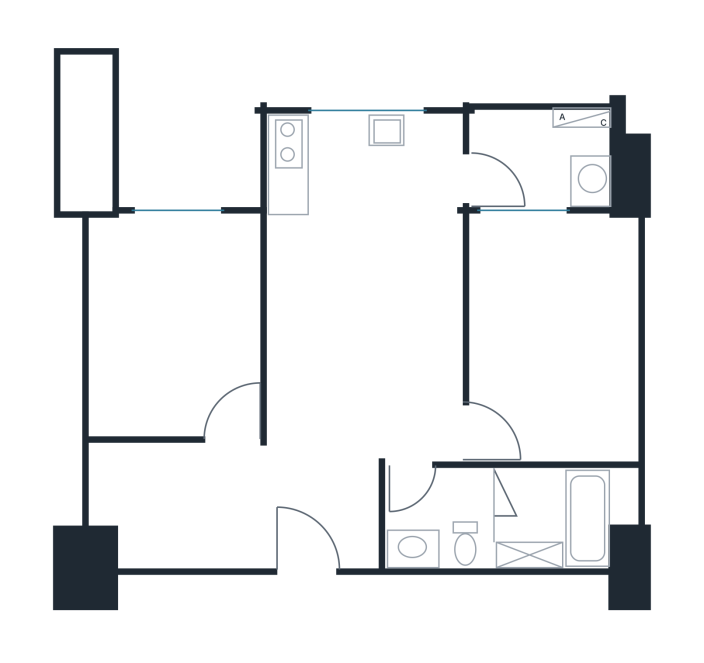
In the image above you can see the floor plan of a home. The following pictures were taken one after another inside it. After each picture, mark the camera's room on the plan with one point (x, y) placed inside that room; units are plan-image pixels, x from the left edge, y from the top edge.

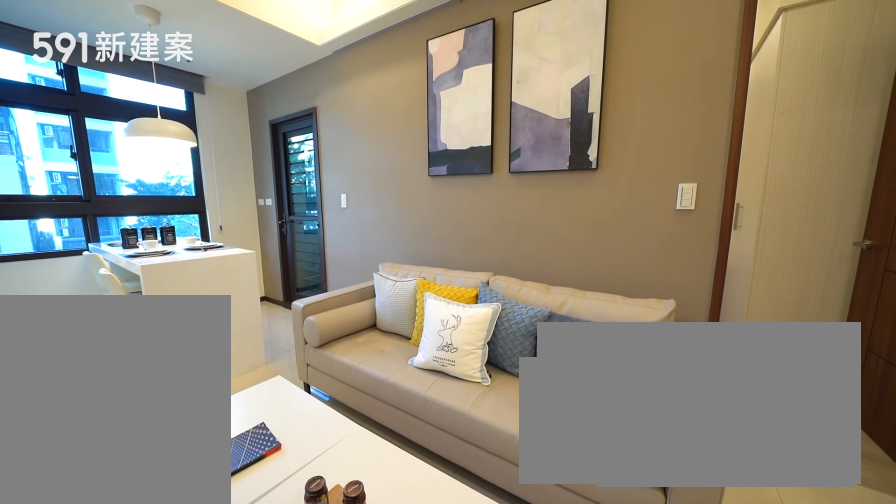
(365, 338)
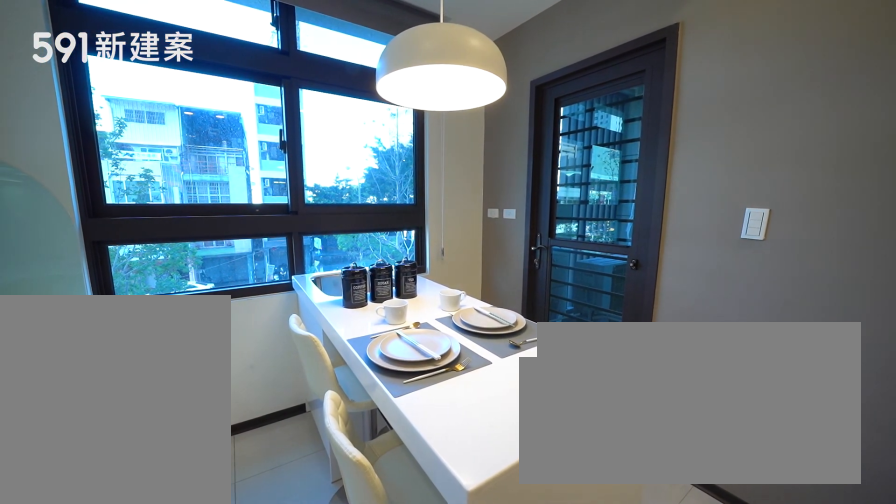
(365, 172)
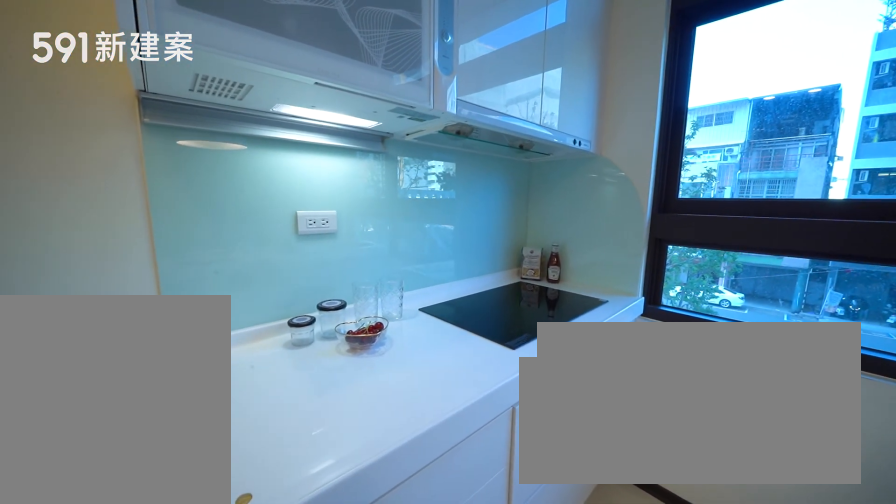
(365, 172)
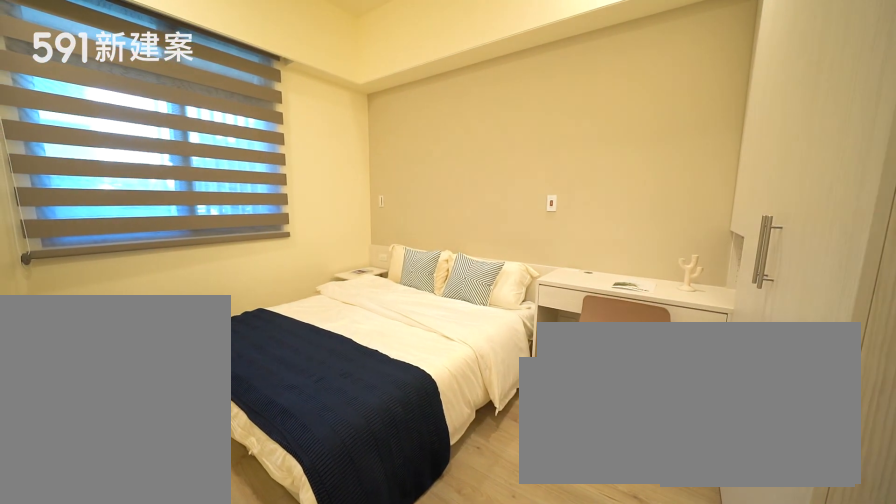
(555, 334)
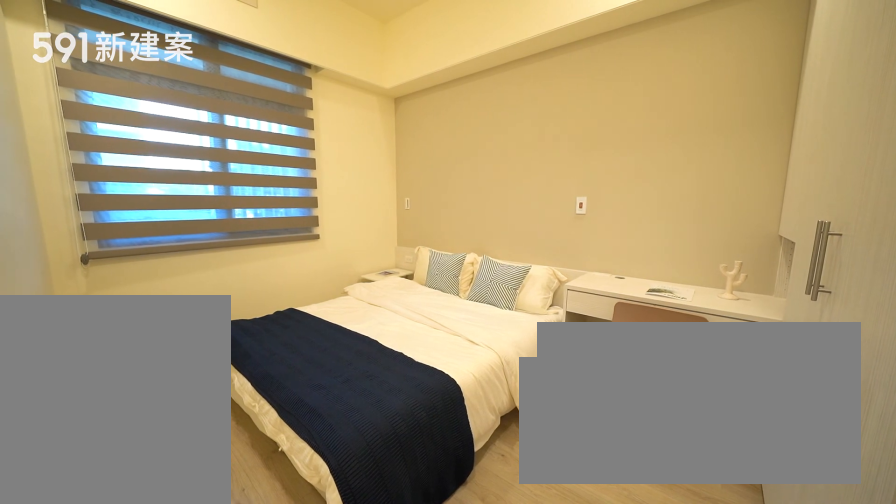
(555, 334)
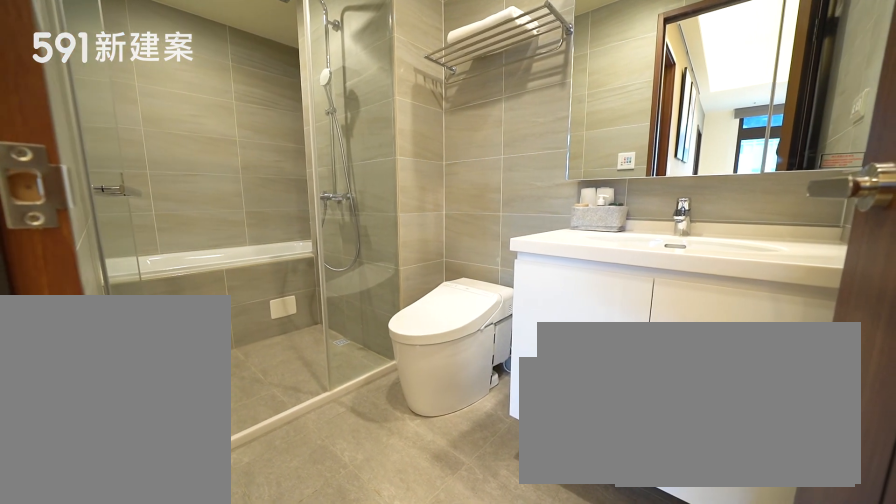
(517, 519)
